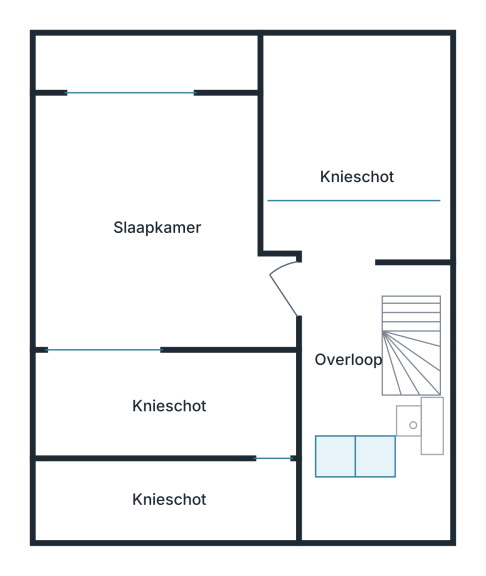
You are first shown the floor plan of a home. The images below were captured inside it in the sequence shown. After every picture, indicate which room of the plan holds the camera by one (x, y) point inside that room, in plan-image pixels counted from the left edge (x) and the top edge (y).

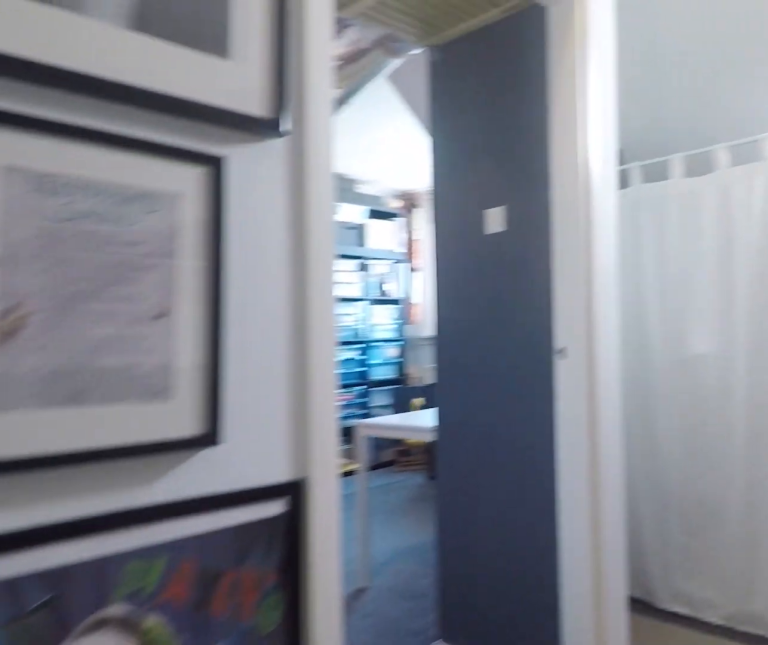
(351, 298)
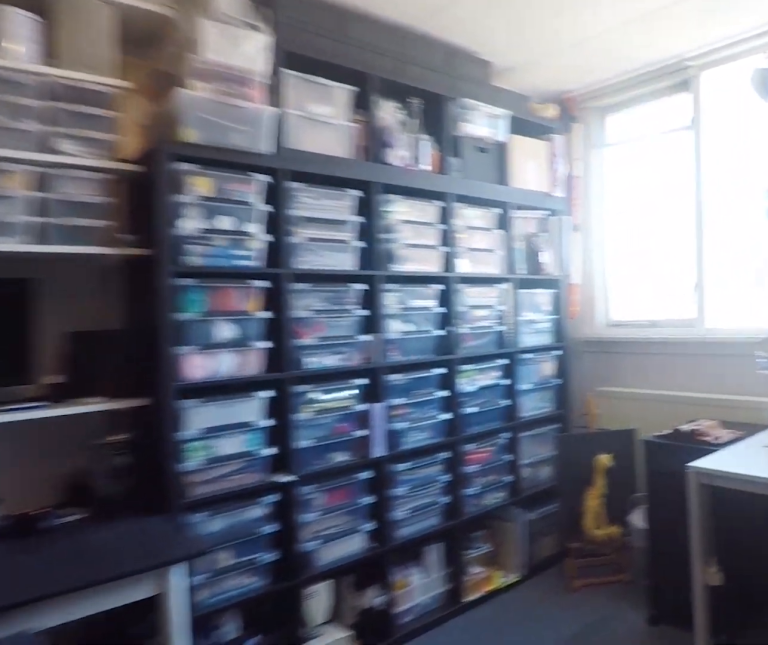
(98, 252)
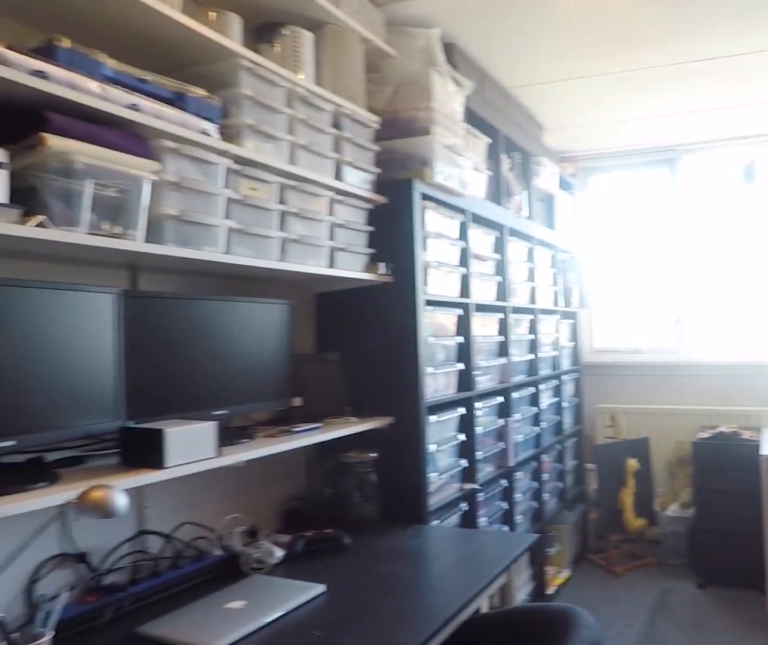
(99, 253)
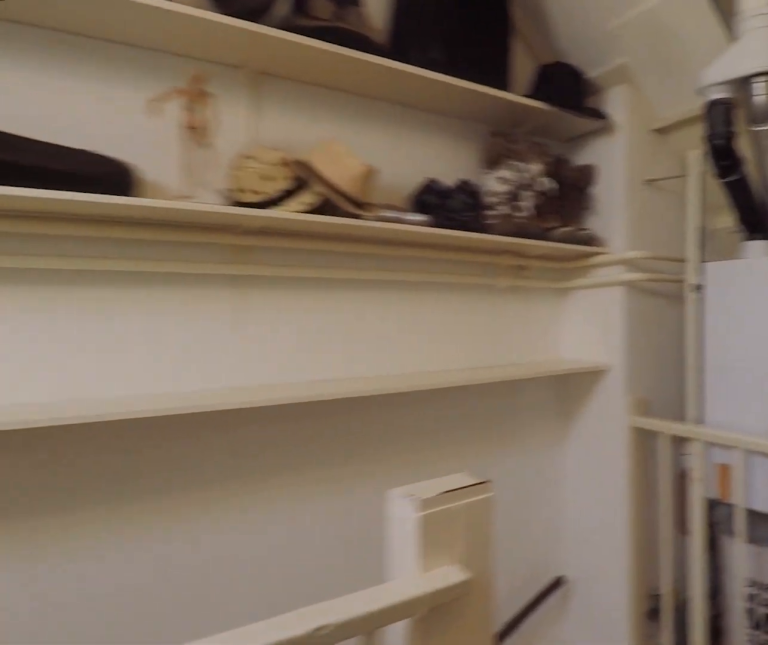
(351, 298)
